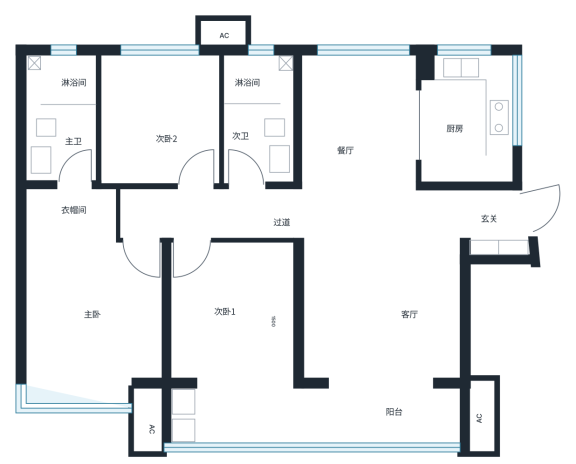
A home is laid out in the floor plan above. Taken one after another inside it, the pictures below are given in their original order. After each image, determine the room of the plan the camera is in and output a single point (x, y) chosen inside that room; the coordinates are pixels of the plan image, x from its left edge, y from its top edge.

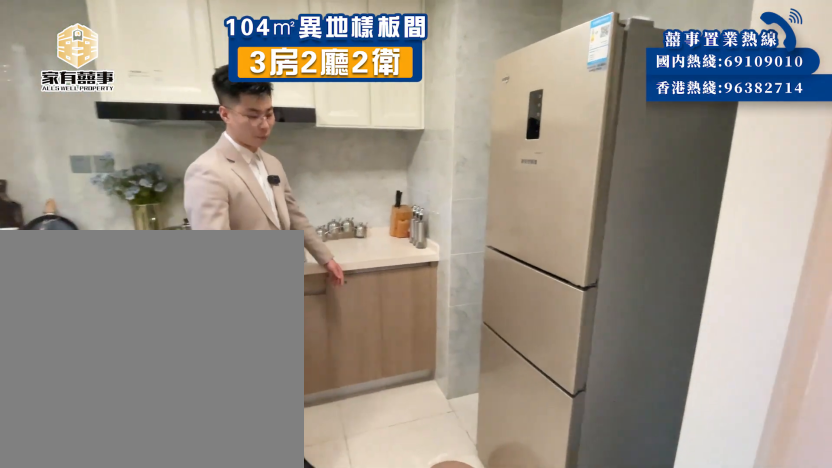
(449, 112)
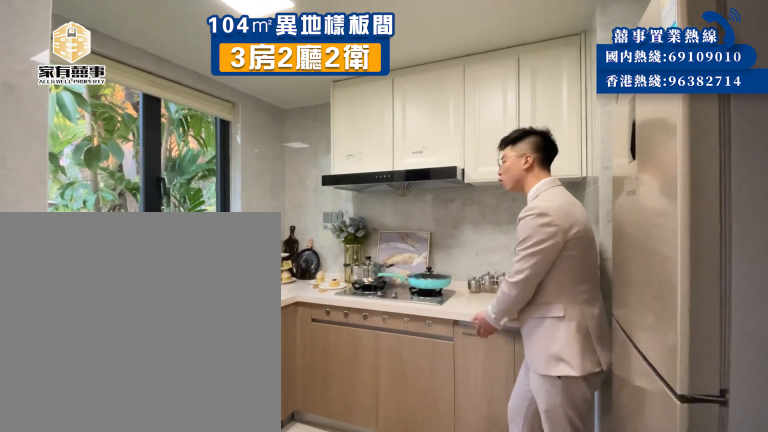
(449, 112)
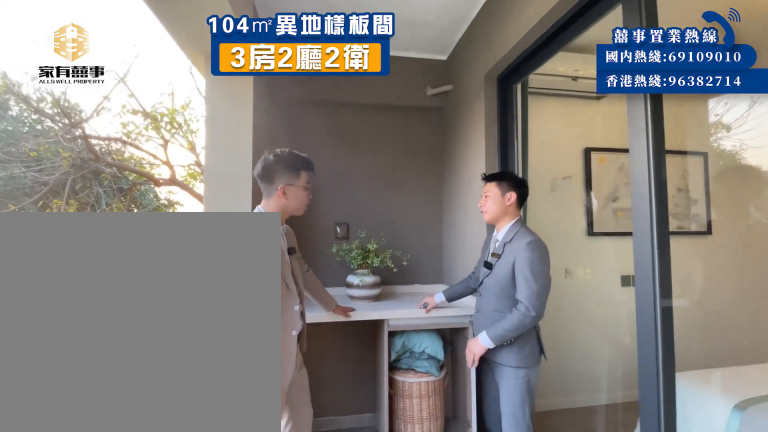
(243, 409)
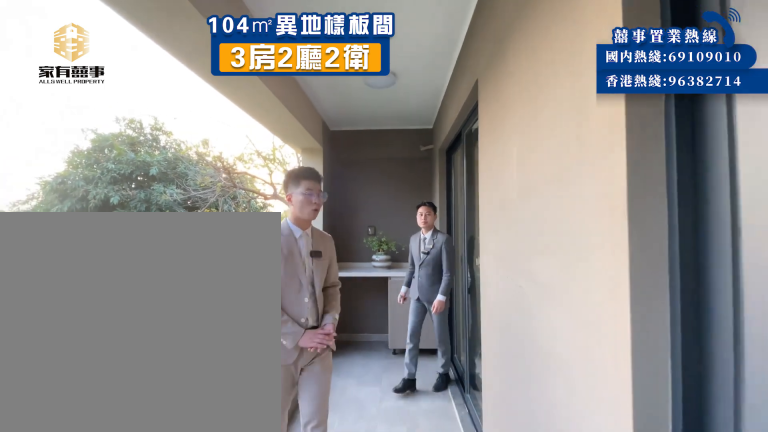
(316, 411)
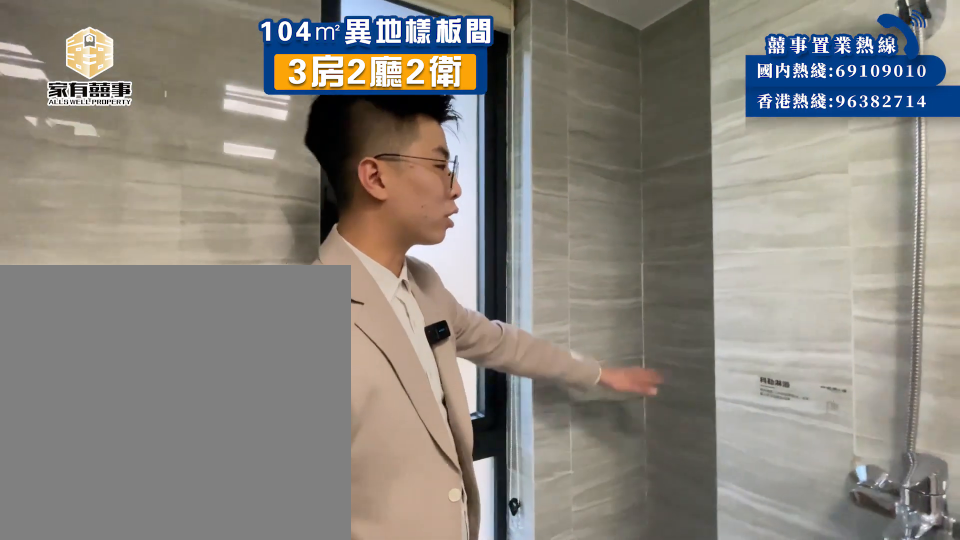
(246, 138)
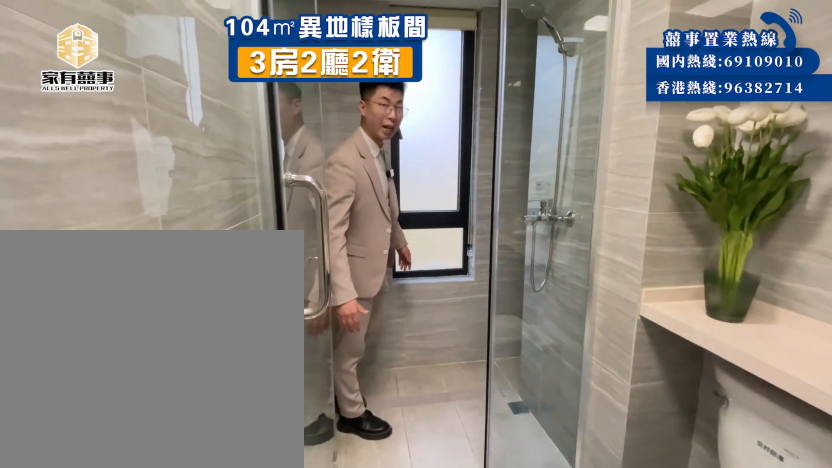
(246, 138)
